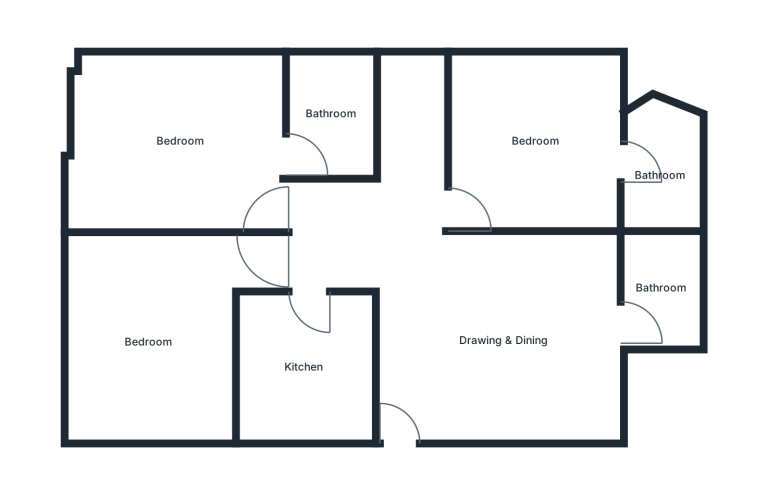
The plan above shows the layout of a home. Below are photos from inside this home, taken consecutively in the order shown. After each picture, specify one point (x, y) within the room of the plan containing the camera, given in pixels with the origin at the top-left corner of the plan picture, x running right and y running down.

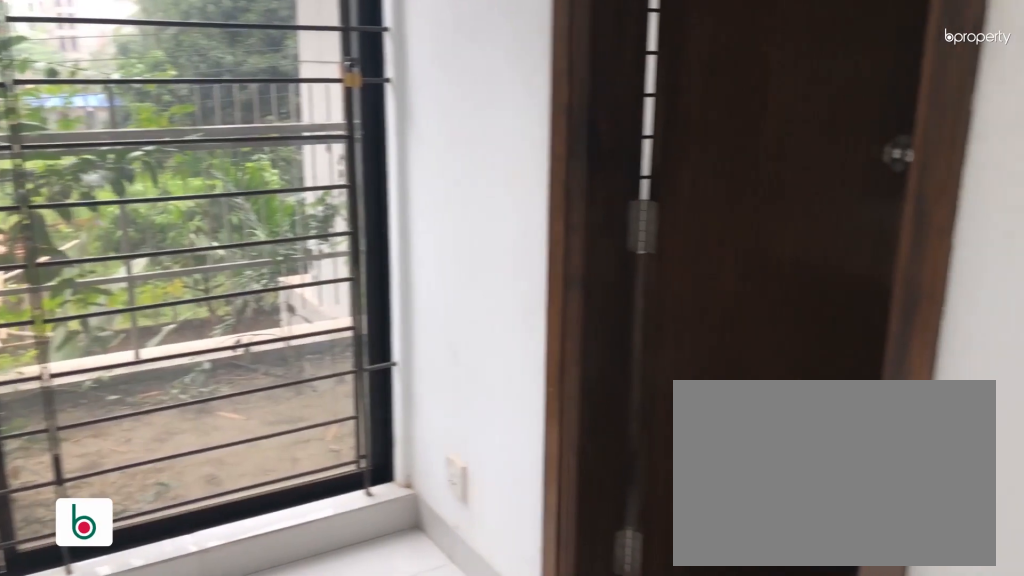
(179, 141)
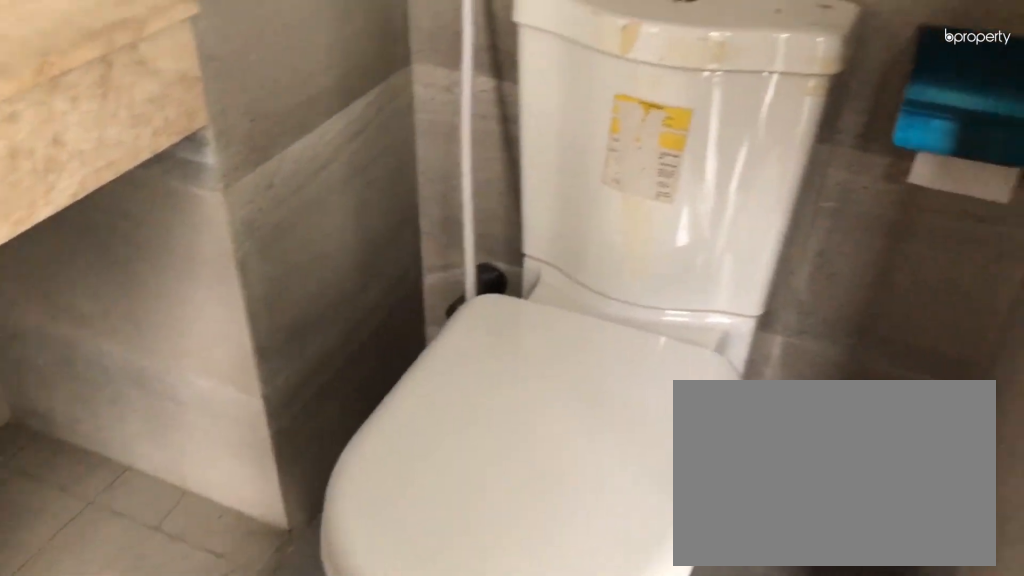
(332, 114)
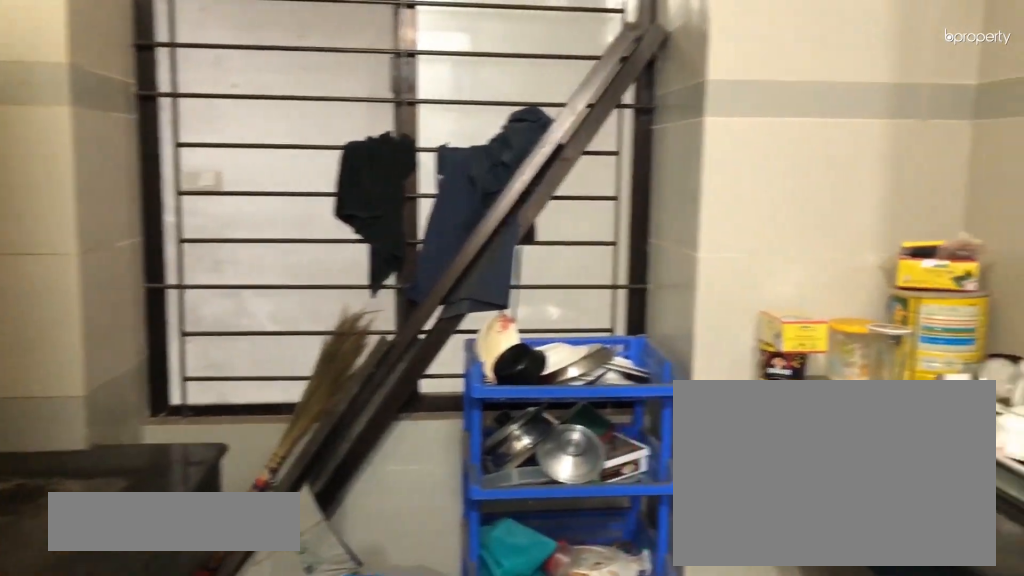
(304, 367)
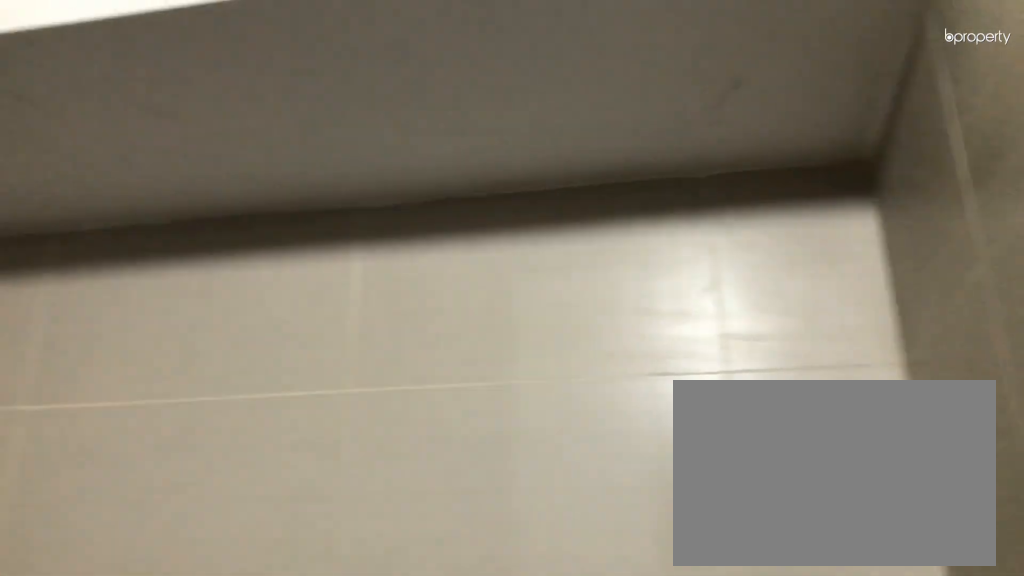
(304, 367)
